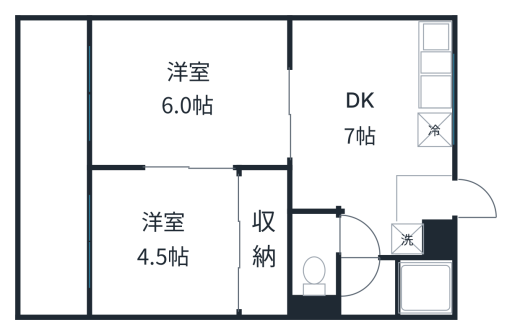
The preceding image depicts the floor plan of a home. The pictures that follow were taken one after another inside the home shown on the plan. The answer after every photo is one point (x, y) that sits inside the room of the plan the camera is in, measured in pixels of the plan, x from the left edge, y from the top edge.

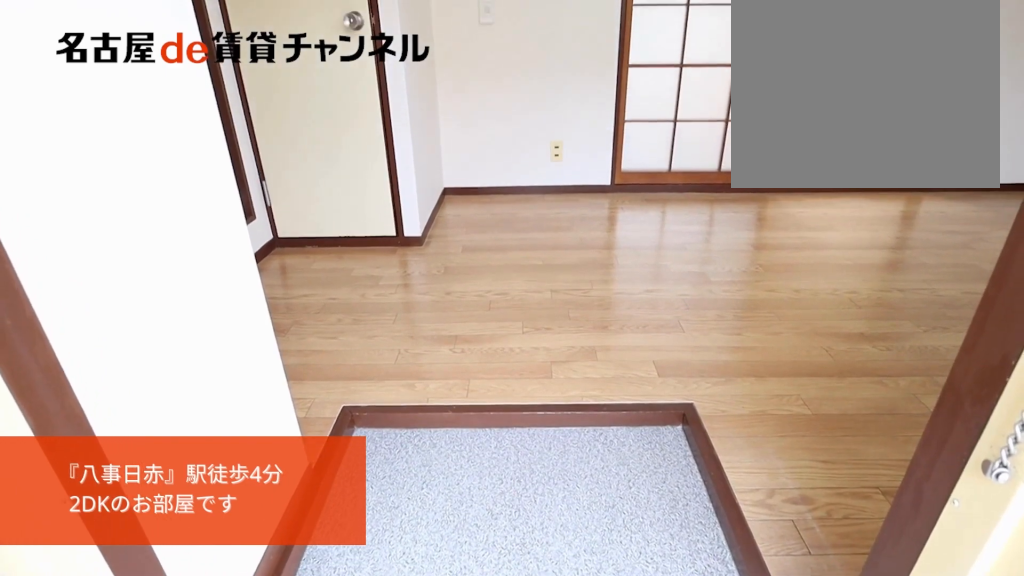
(426, 201)
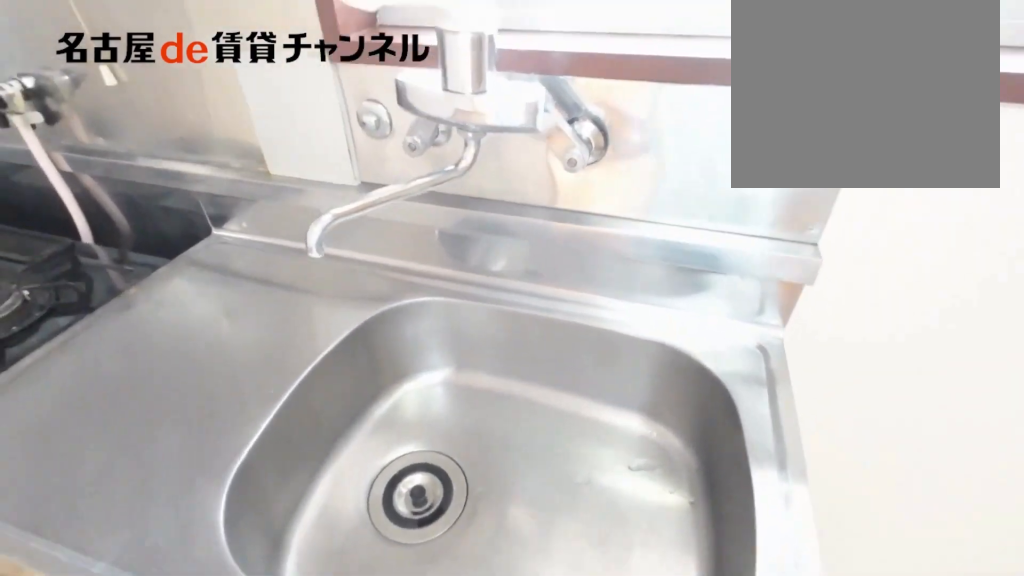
(433, 86)
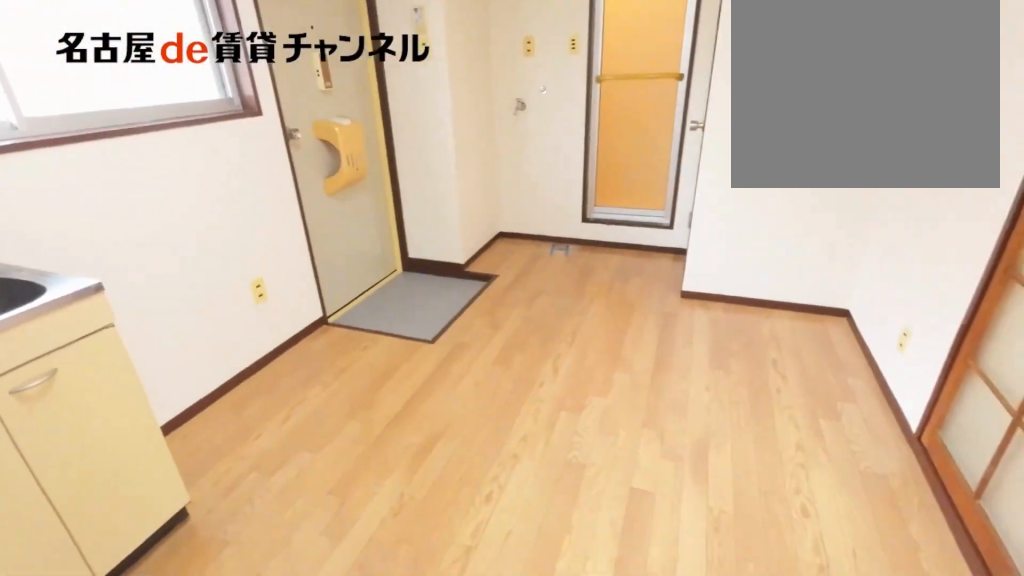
(379, 134)
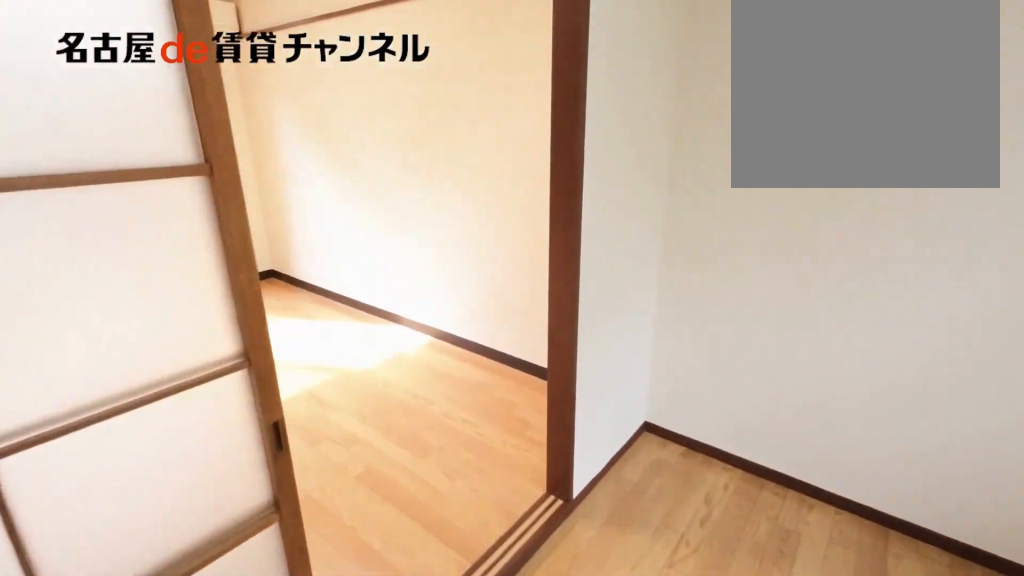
(379, 134)
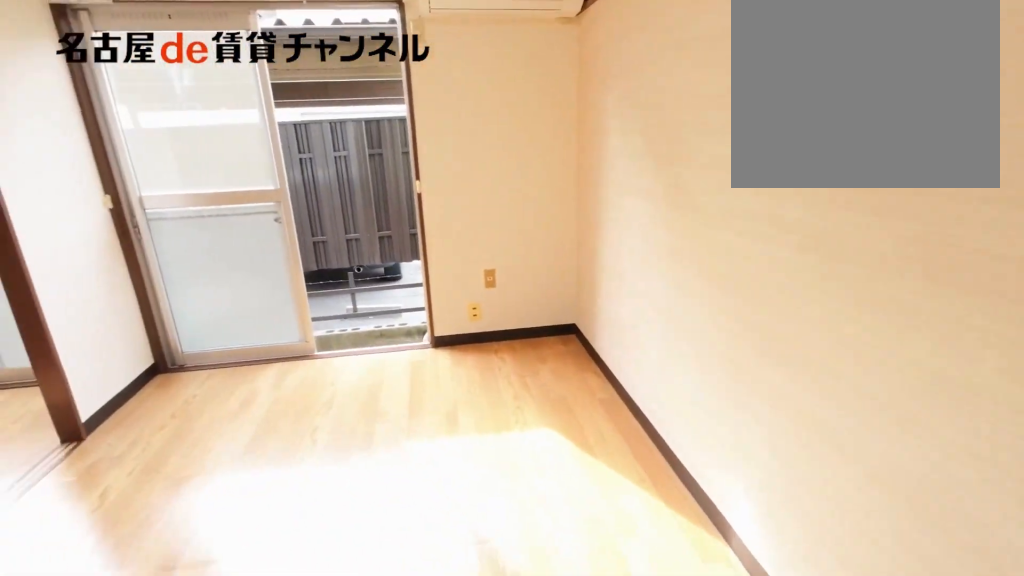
(189, 93)
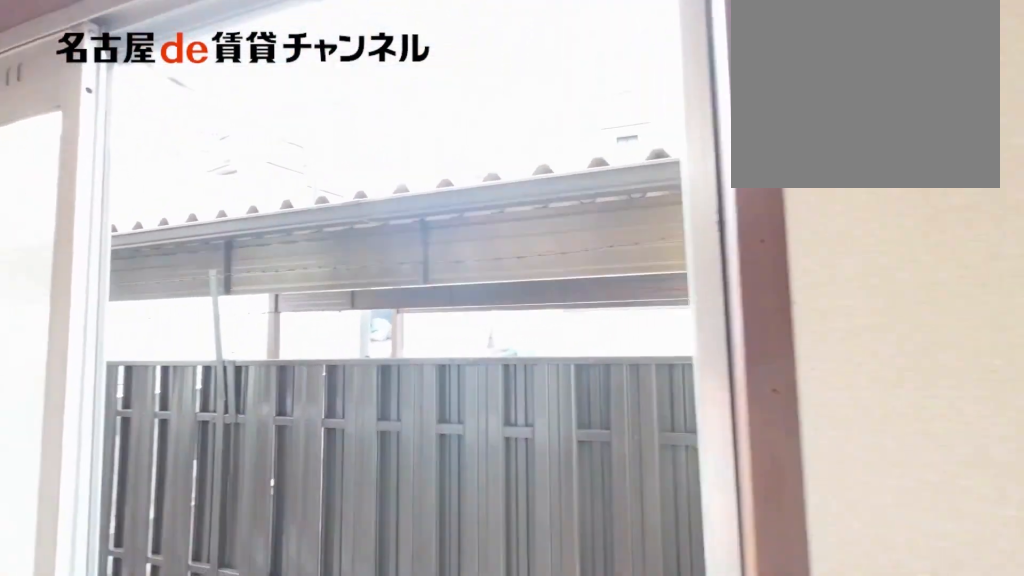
(189, 93)
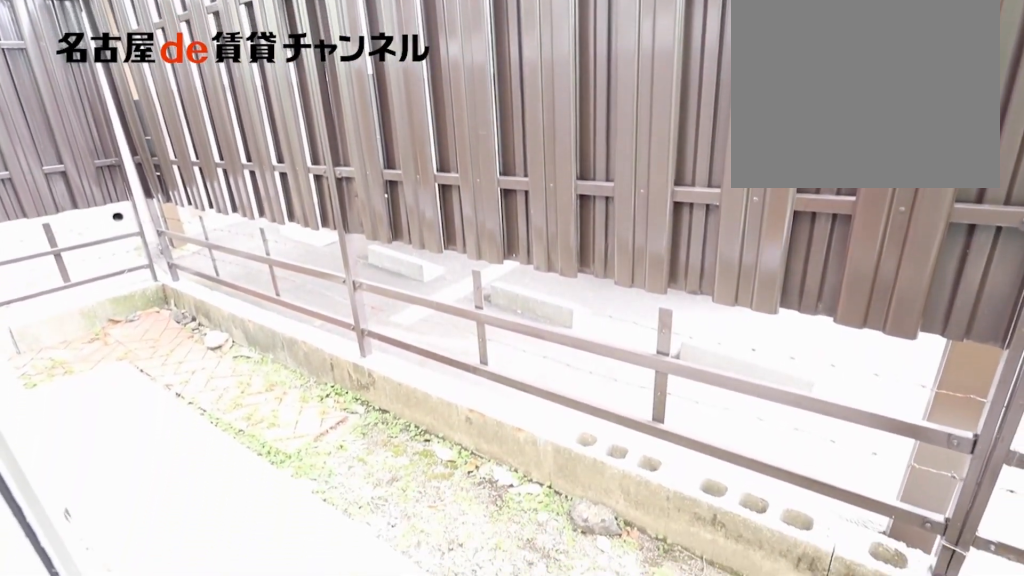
(59, 169)
